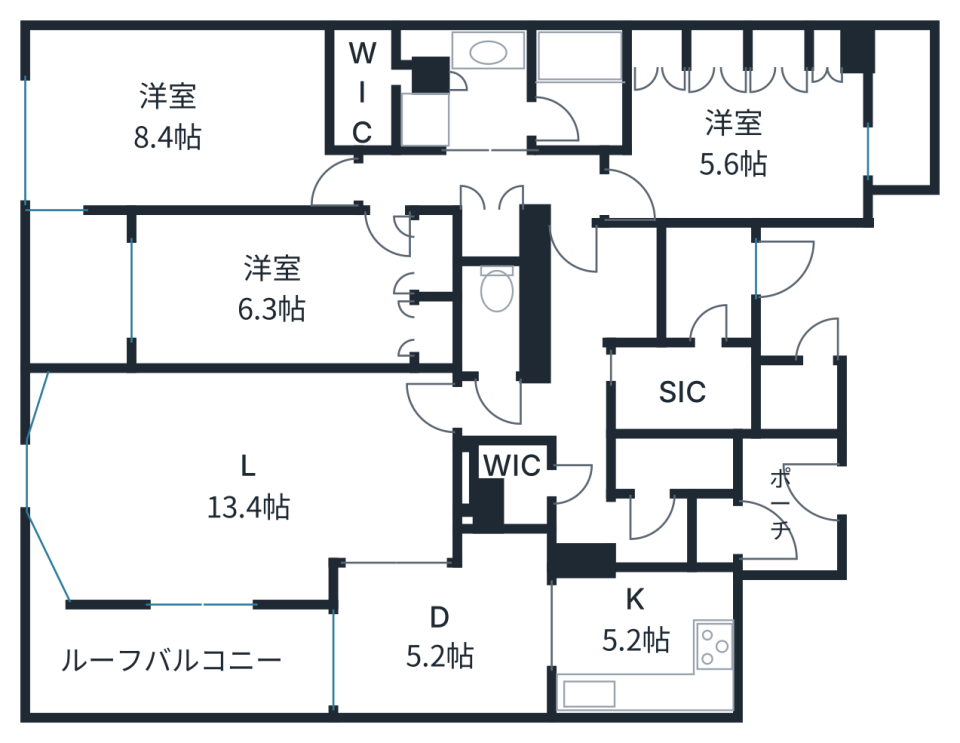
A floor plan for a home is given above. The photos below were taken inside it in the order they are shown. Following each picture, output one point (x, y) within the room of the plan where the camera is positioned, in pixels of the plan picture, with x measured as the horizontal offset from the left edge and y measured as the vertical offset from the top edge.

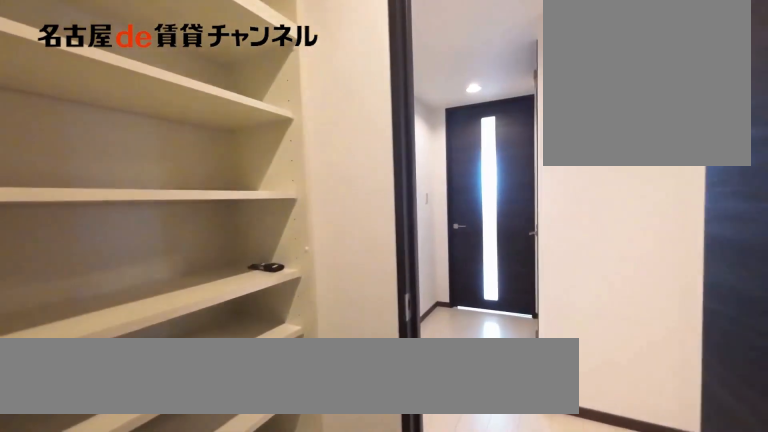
(683, 389)
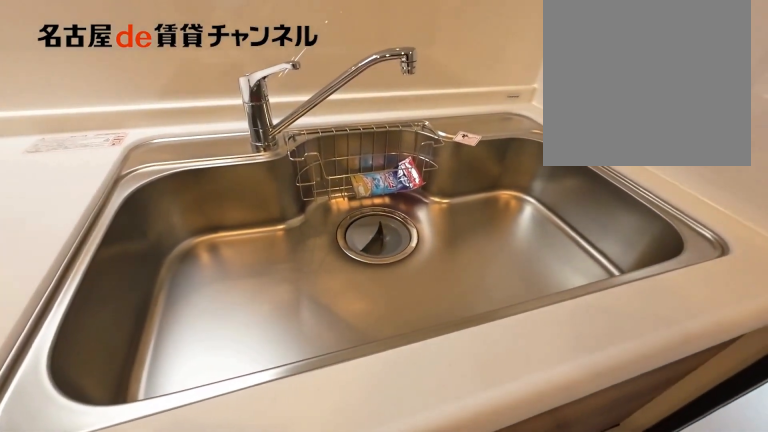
(645, 641)
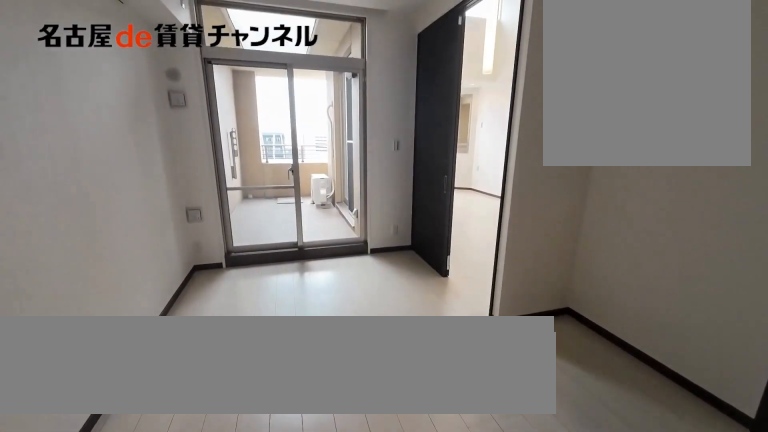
(446, 632)
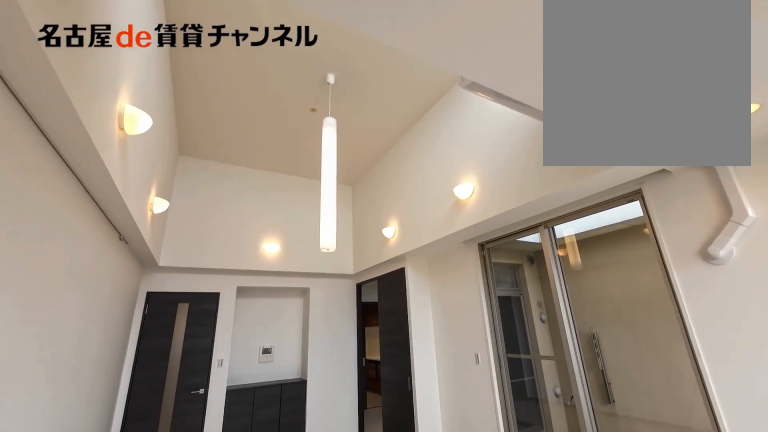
(240, 480)
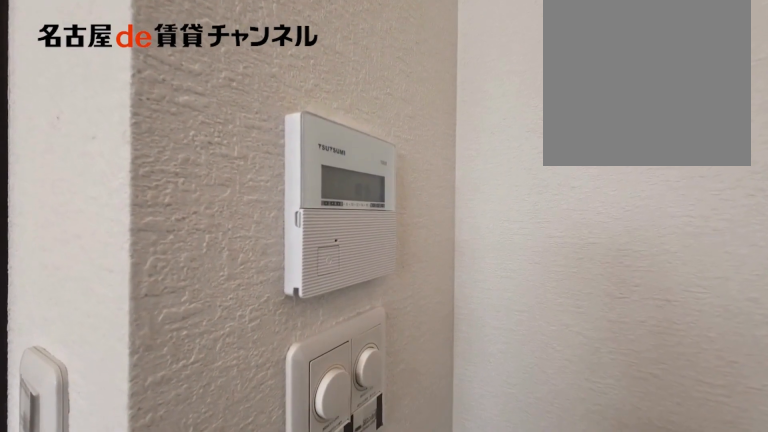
(240, 480)
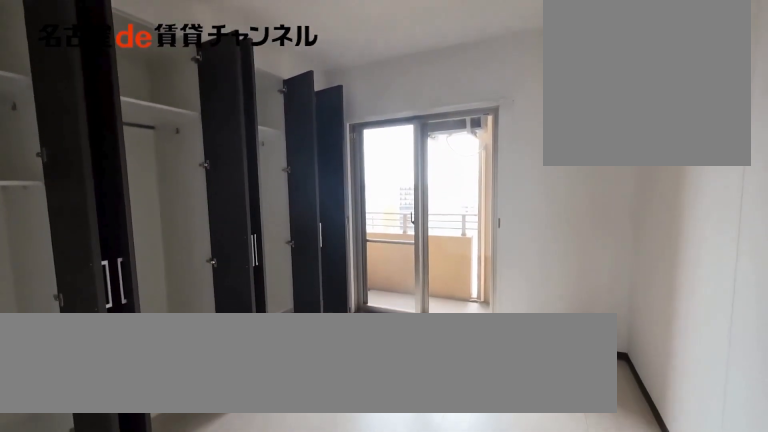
(741, 144)
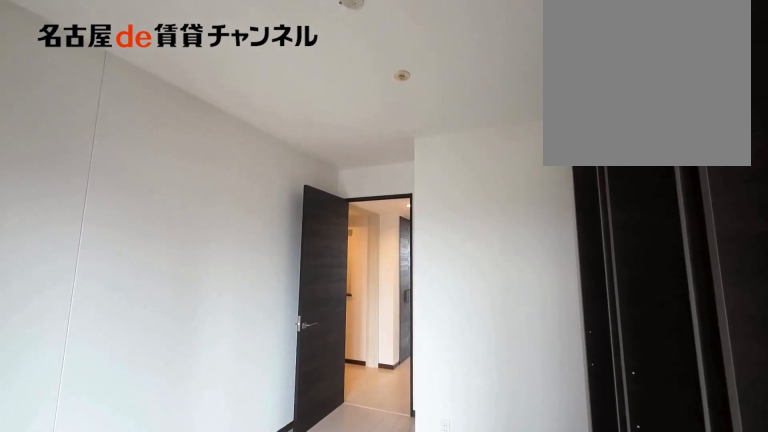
(741, 144)
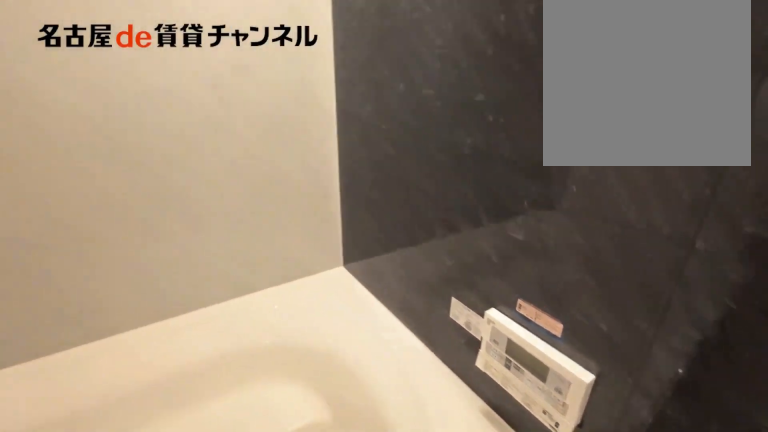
(579, 89)
